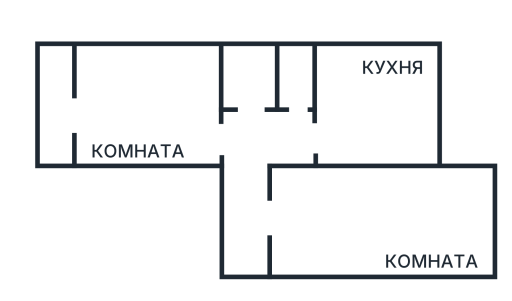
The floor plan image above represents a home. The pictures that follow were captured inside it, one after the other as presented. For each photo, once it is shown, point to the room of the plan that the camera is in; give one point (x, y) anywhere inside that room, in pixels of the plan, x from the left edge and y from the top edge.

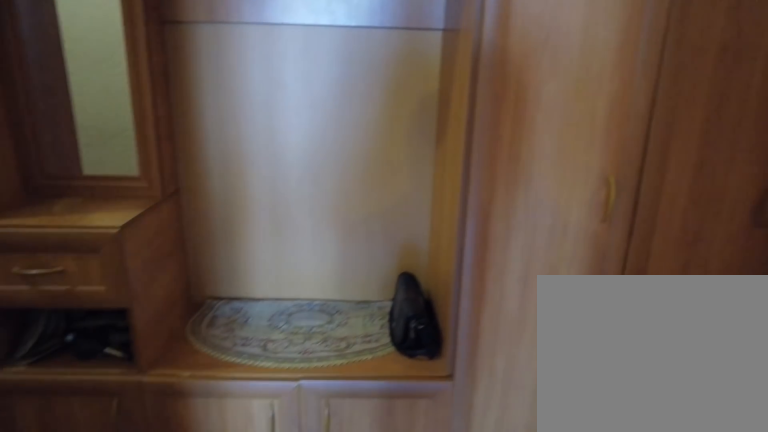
(252, 254)
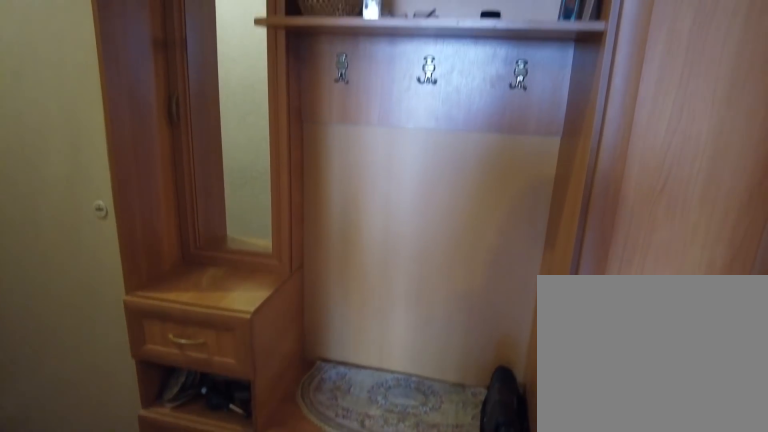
(252, 254)
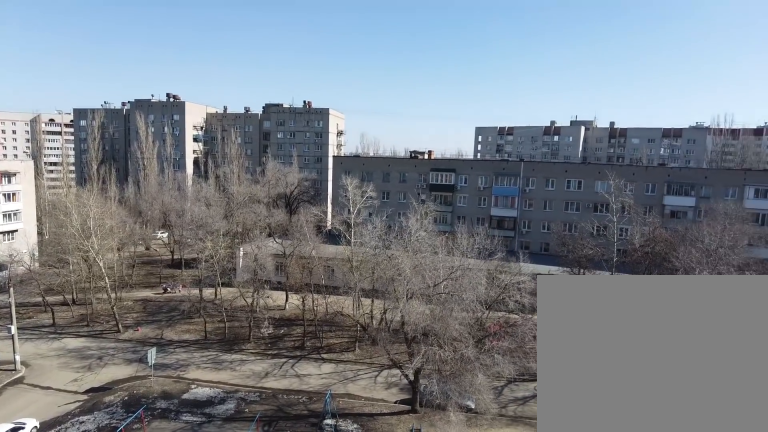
(334, 240)
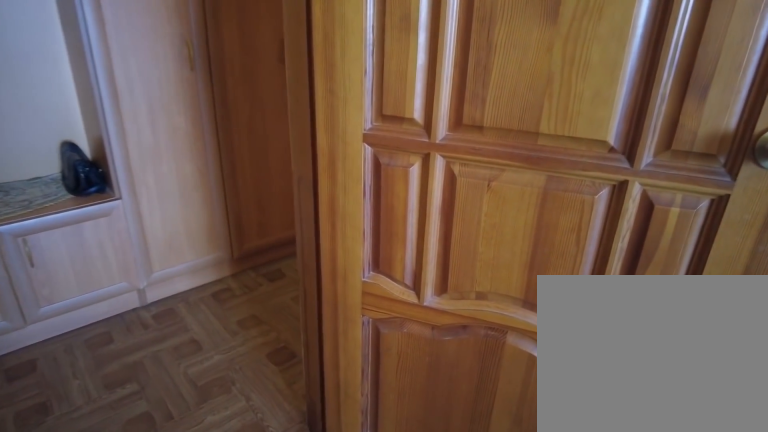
(273, 227)
